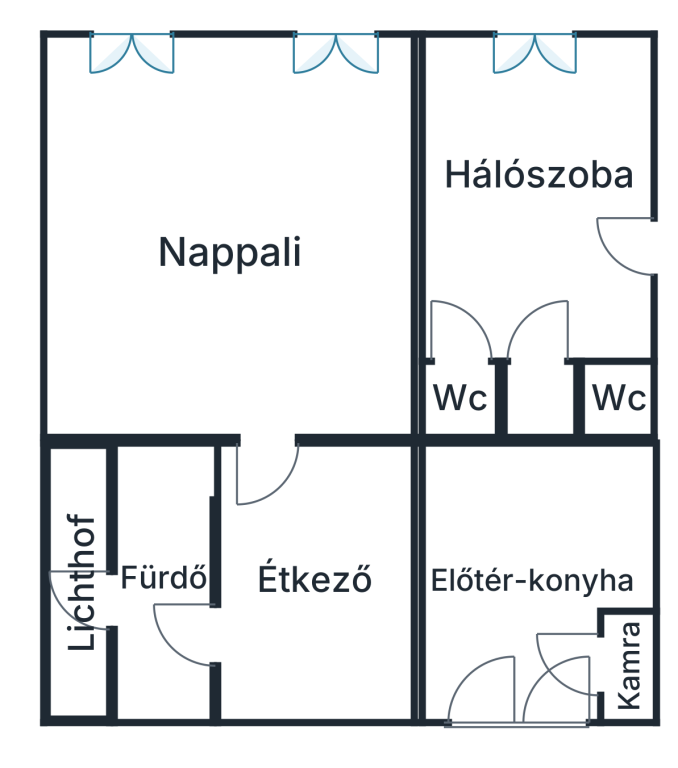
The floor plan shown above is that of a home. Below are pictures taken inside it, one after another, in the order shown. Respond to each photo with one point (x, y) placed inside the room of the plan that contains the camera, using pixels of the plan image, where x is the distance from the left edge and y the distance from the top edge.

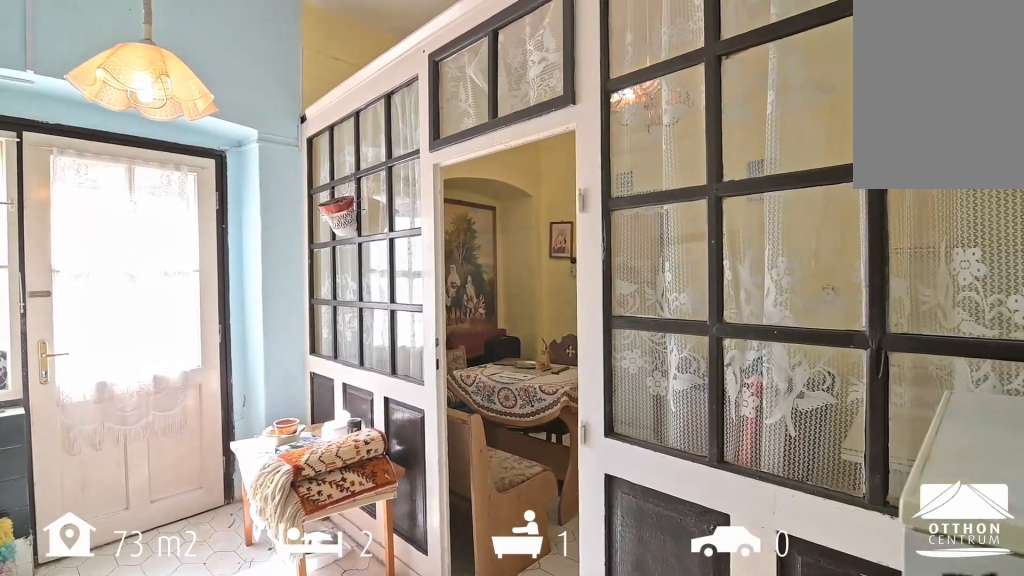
(511, 552)
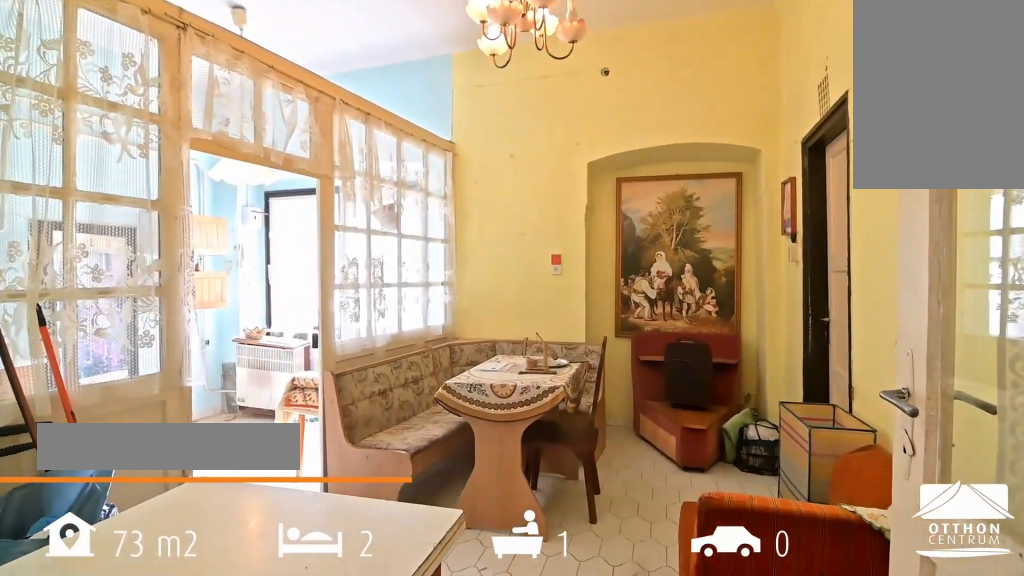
(291, 582)
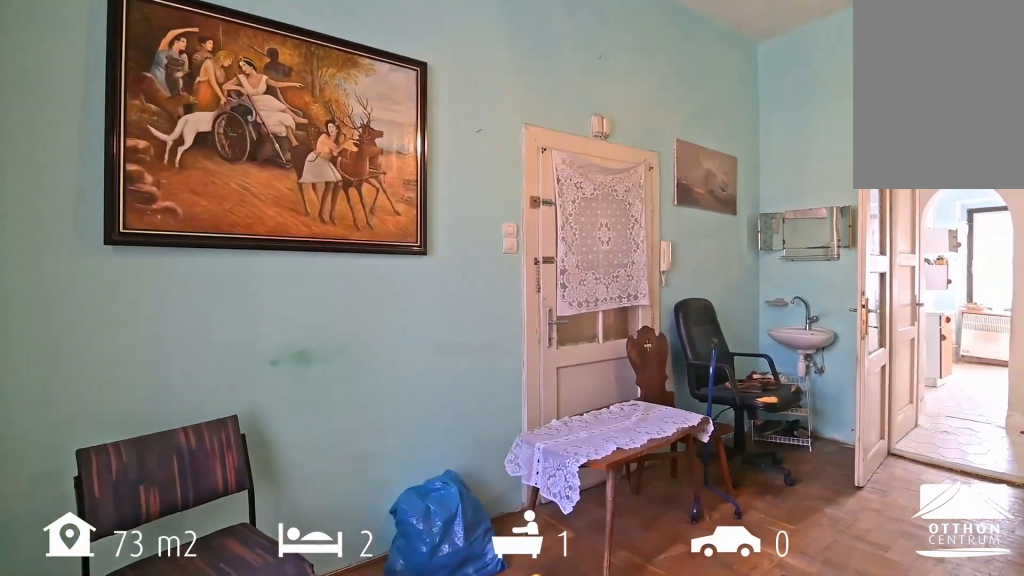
(534, 211)
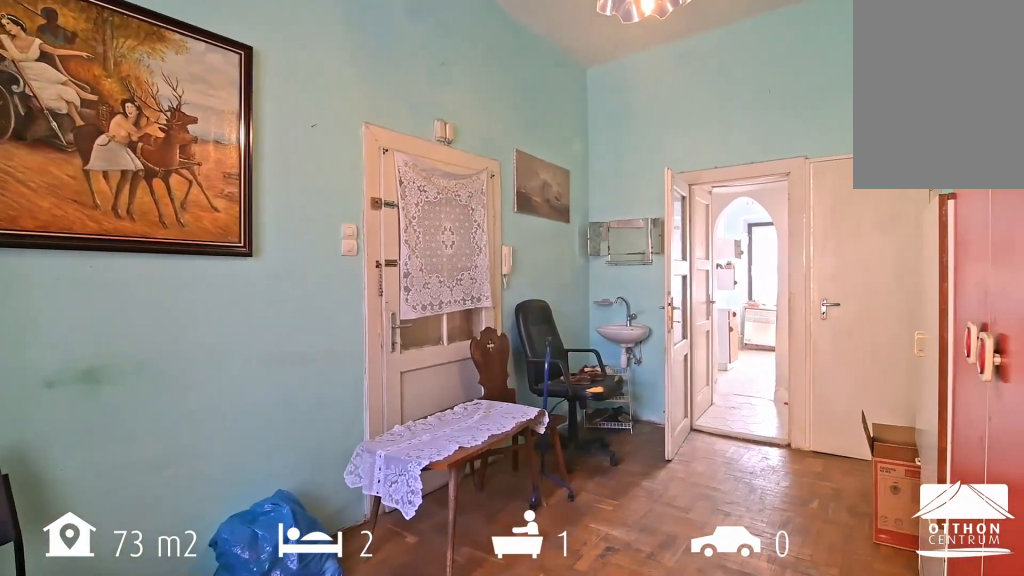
(534, 211)
